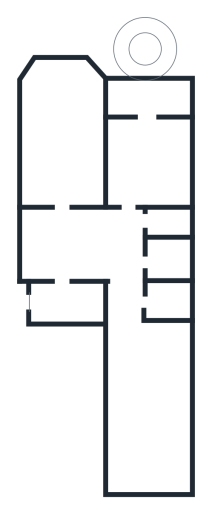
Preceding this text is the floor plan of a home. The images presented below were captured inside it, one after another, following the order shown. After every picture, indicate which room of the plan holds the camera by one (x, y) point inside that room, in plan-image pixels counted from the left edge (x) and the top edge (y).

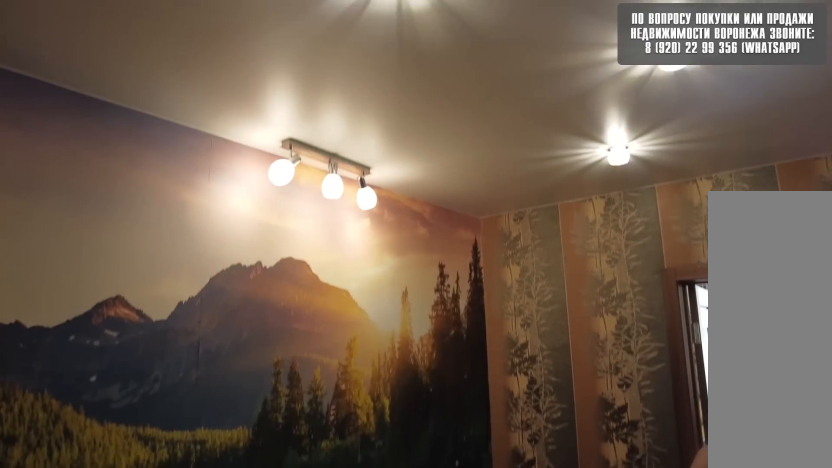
(67, 252)
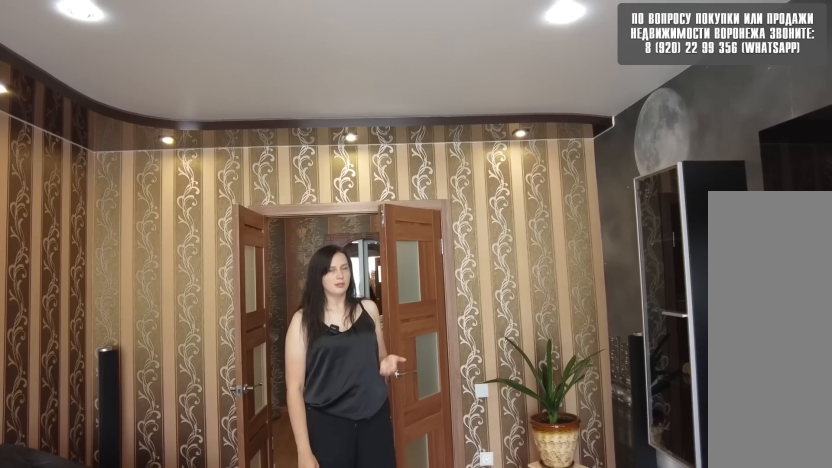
(61, 180)
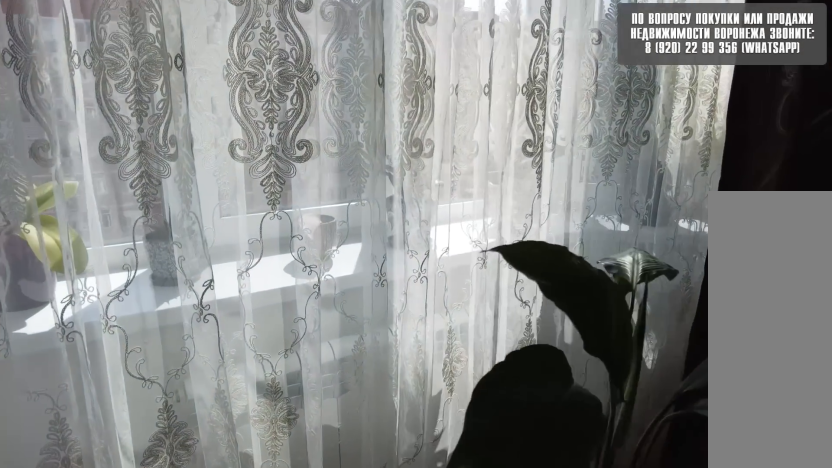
(61, 180)
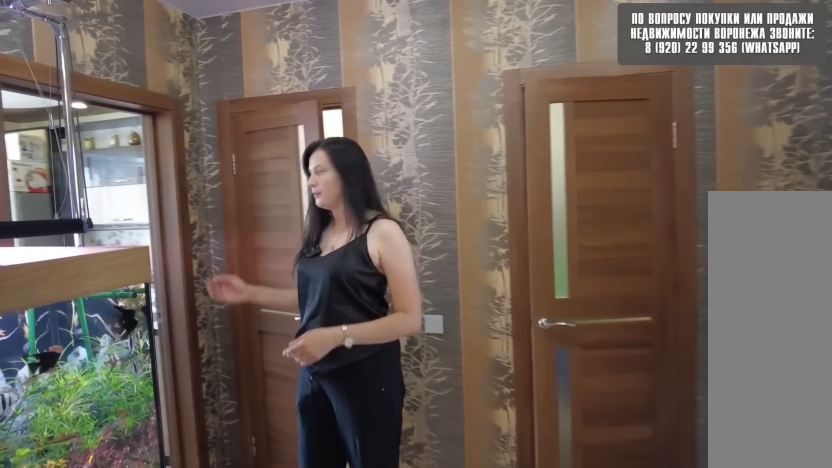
(64, 257)
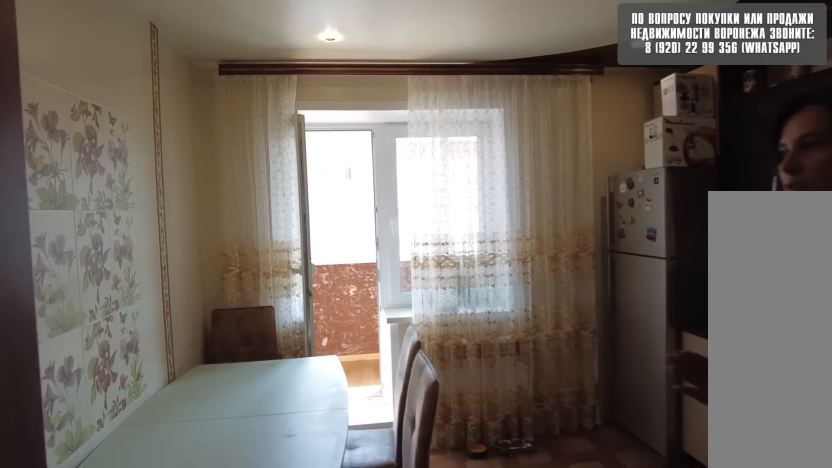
(123, 240)
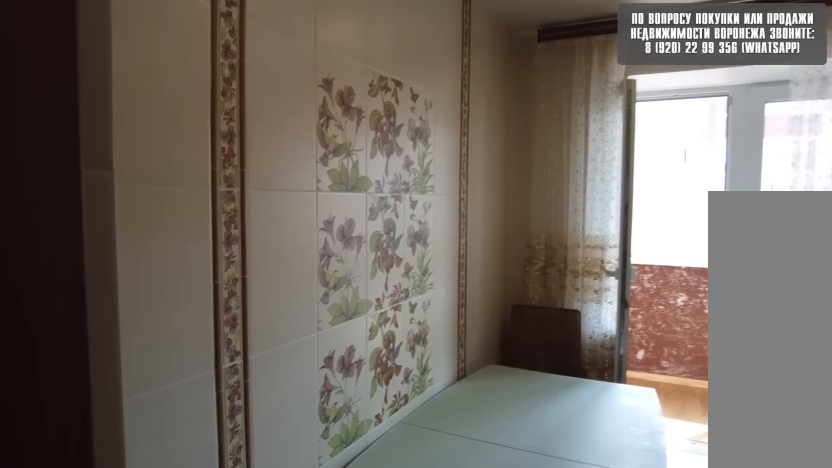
(151, 180)
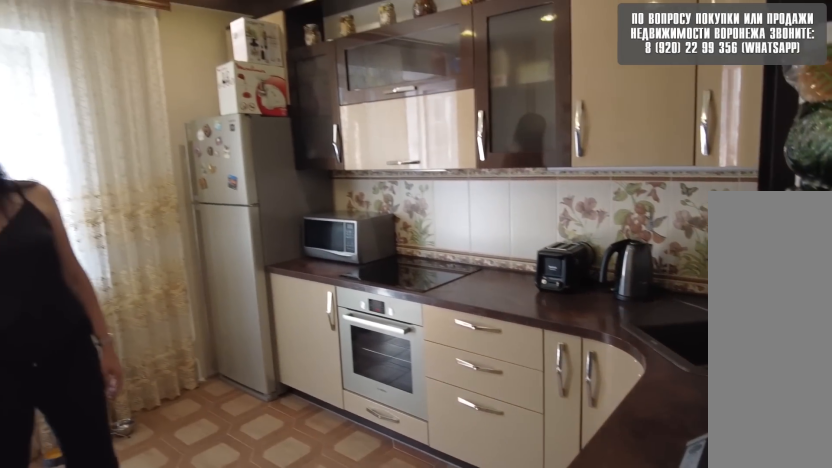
(151, 180)
